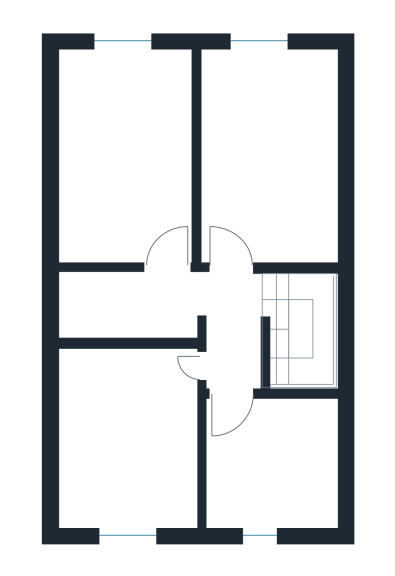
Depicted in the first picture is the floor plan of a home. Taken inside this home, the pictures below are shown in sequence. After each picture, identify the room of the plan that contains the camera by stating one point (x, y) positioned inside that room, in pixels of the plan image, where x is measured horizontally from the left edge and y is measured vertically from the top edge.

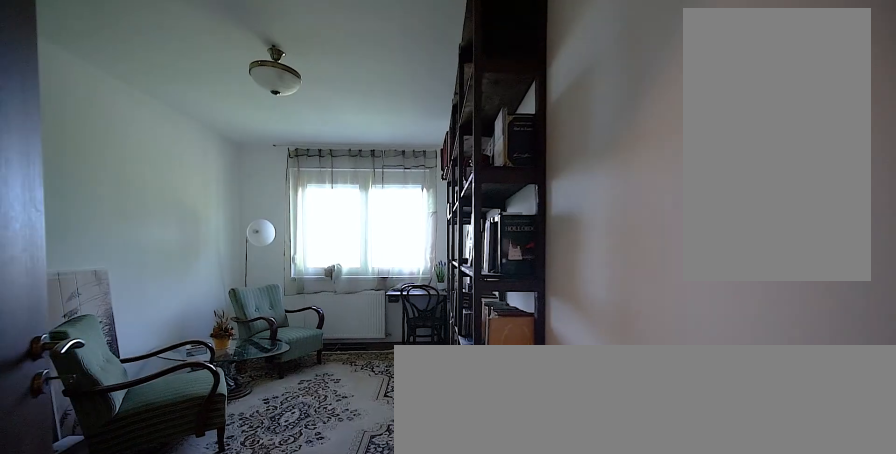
(123, 152)
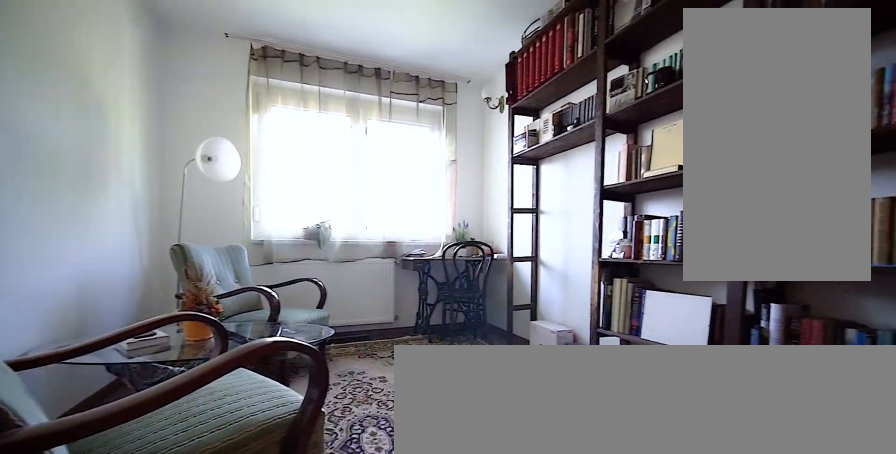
(123, 153)
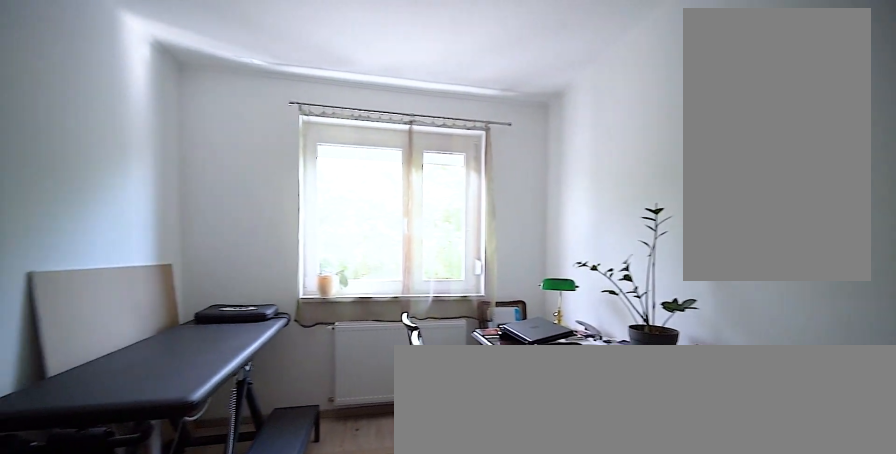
(123, 444)
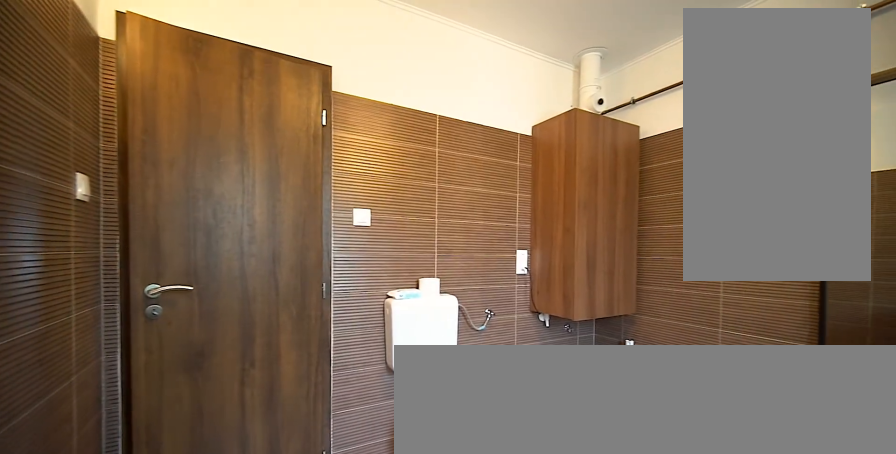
(272, 455)
